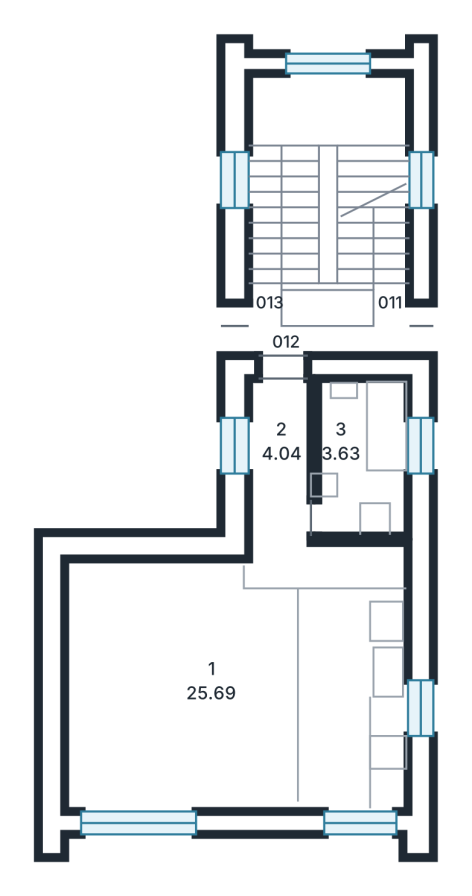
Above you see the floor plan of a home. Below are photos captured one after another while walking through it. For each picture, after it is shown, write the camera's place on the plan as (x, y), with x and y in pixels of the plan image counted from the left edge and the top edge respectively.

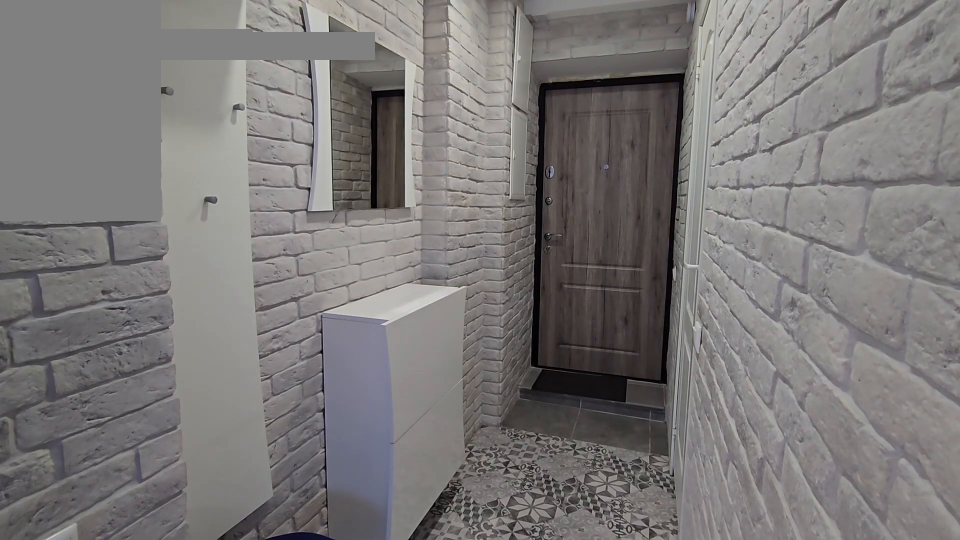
(294, 458)
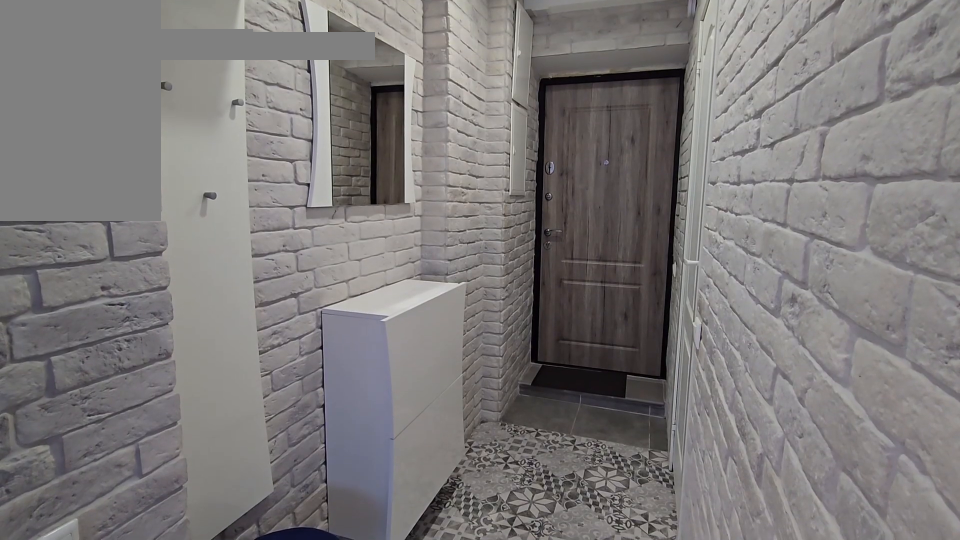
(276, 458)
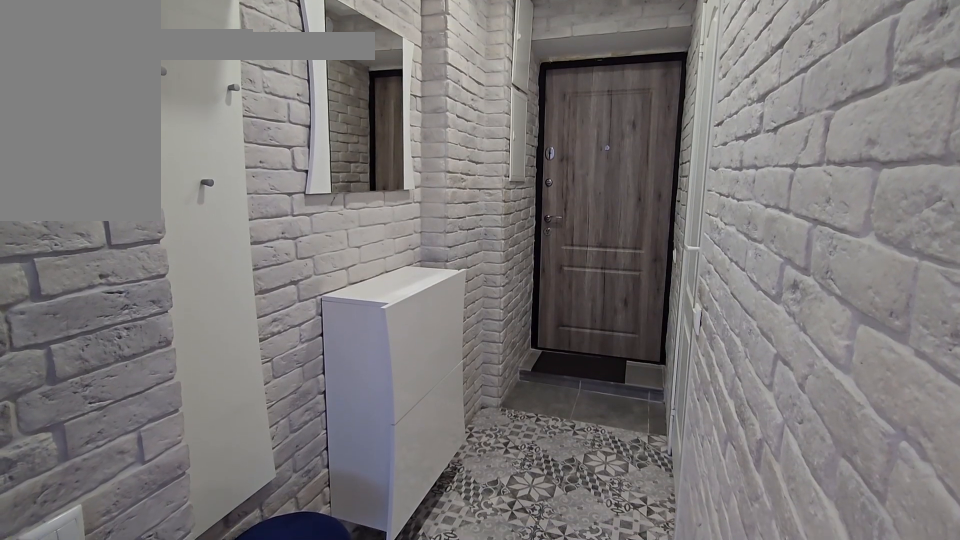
(258, 458)
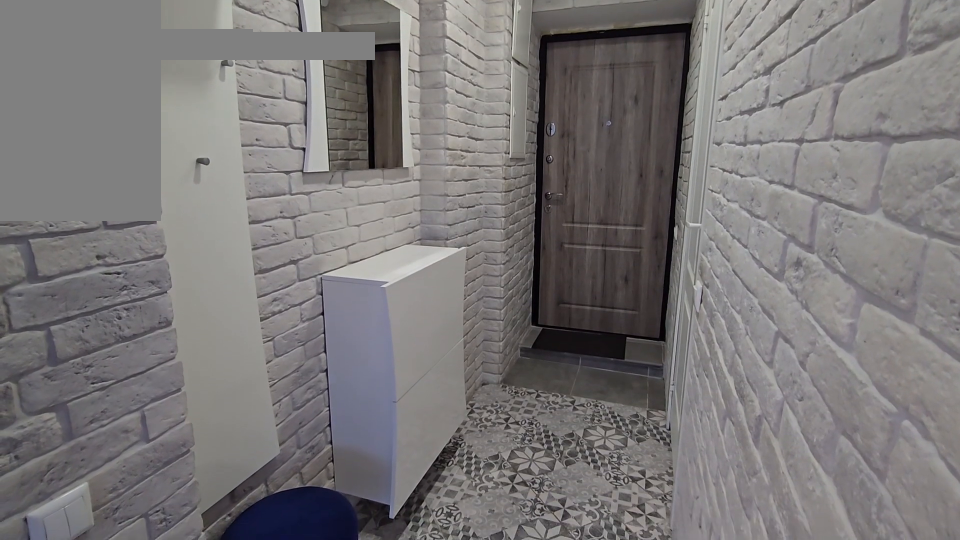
(276, 458)
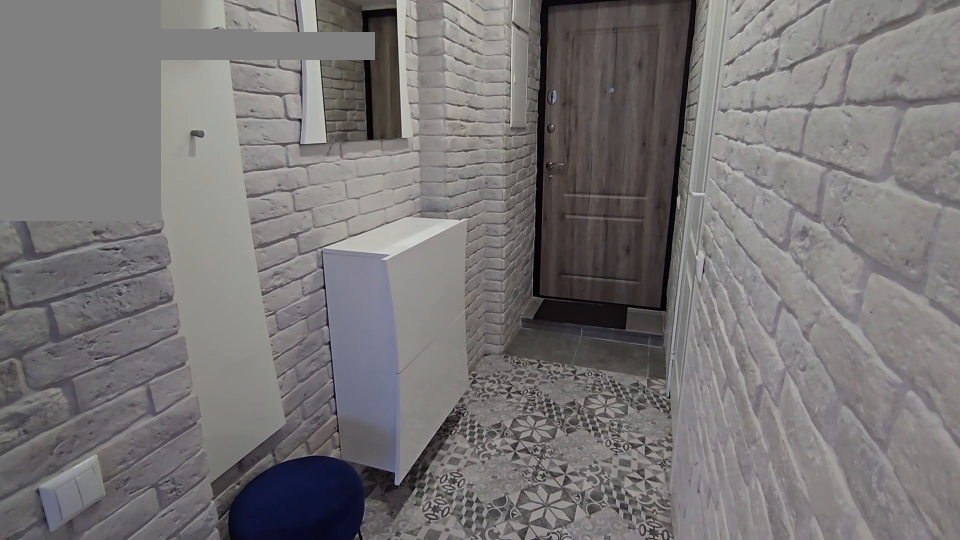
(273, 458)
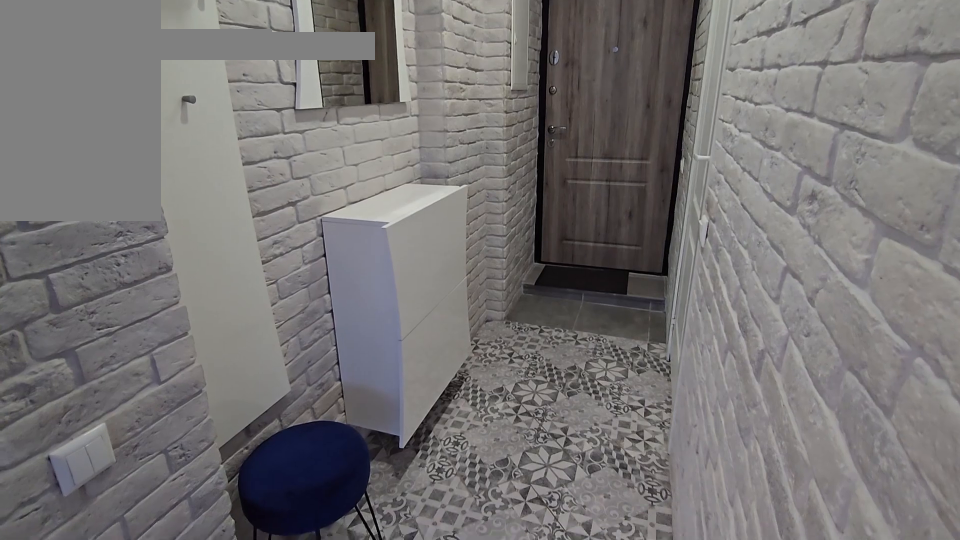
(276, 458)
